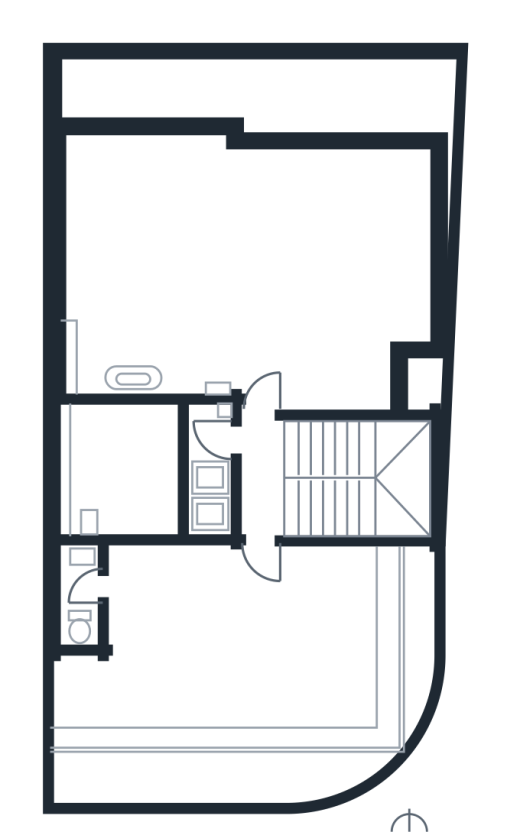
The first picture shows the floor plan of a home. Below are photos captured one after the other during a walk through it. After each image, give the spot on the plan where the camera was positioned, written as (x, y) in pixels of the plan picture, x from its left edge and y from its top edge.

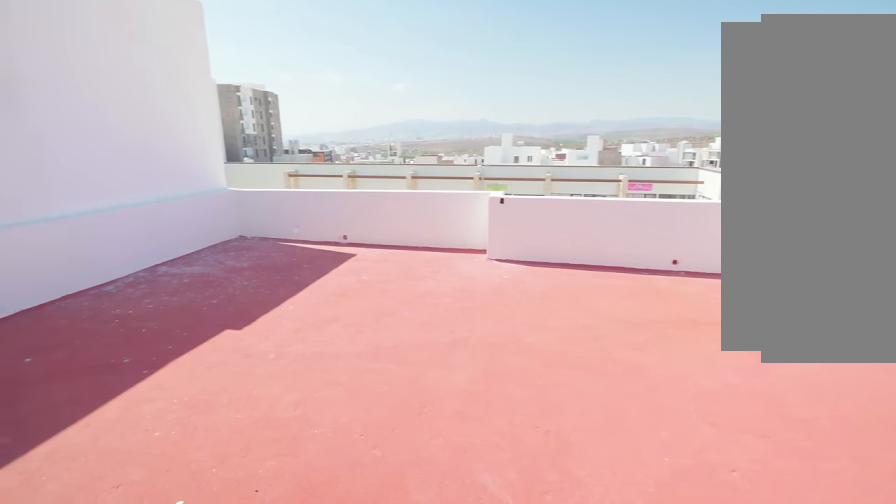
(262, 412)
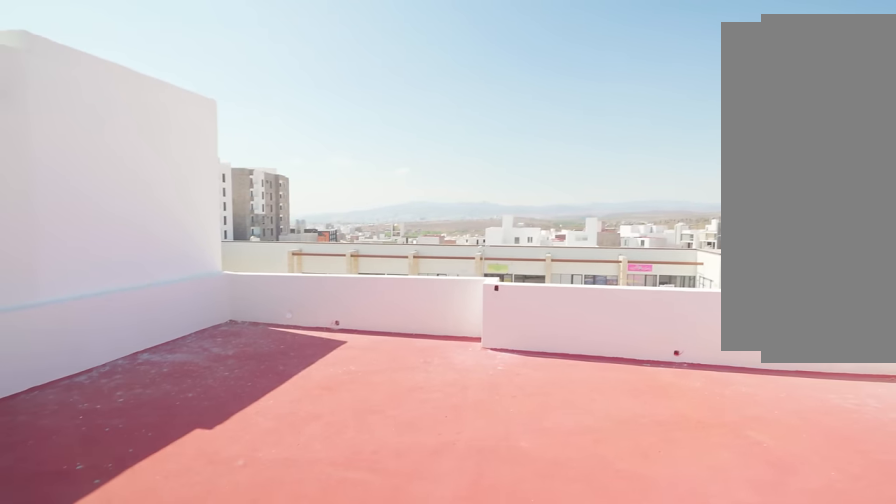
(266, 383)
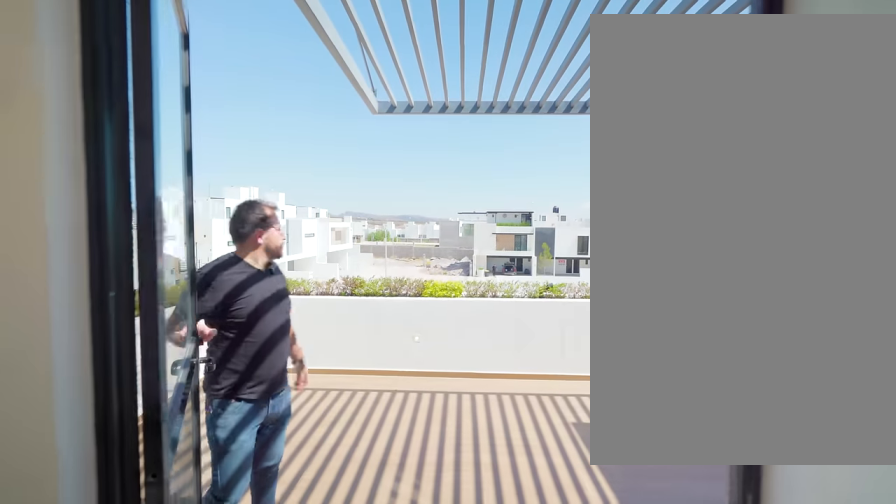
(258, 493)
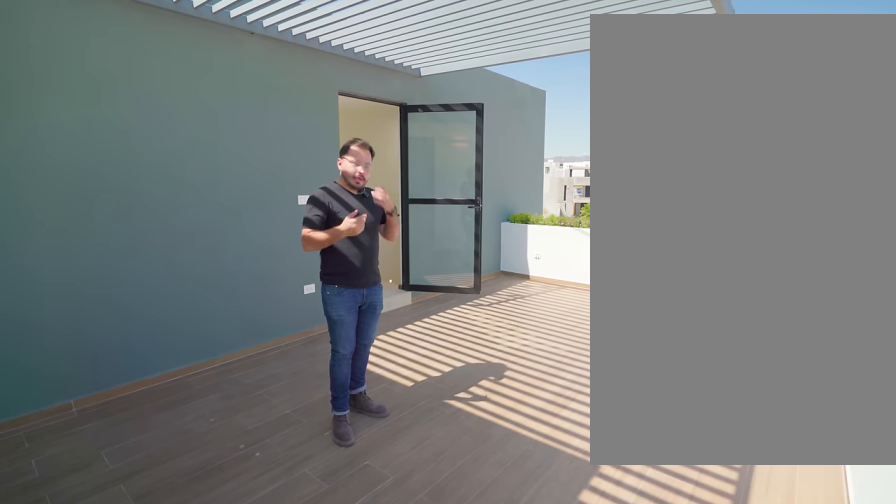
(81, 725)
